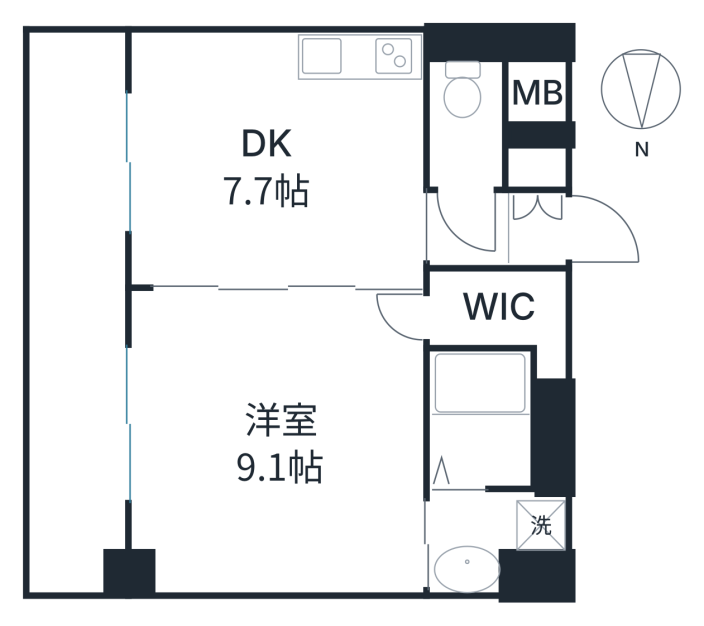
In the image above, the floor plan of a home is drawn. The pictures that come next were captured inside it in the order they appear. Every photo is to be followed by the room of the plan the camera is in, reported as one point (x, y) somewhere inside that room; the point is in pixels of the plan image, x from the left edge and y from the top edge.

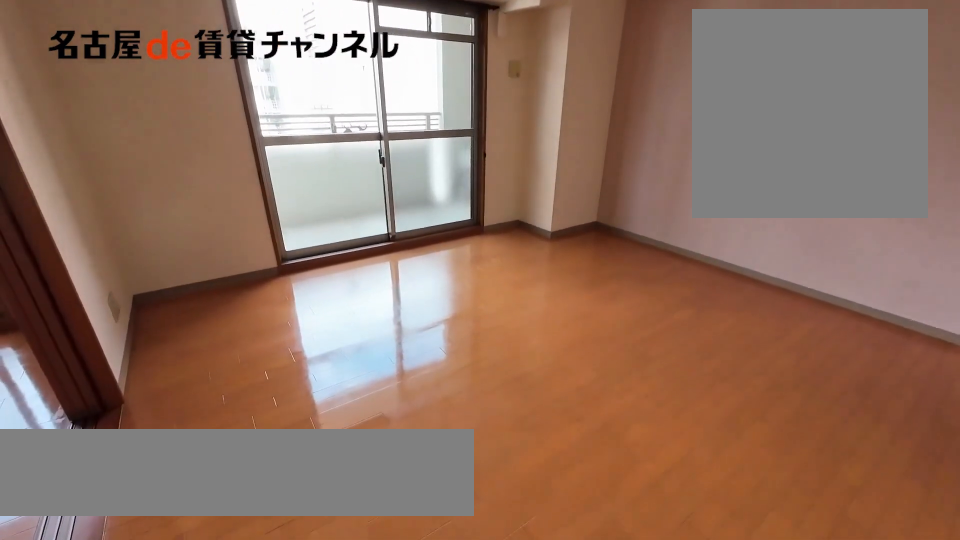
(273, 443)
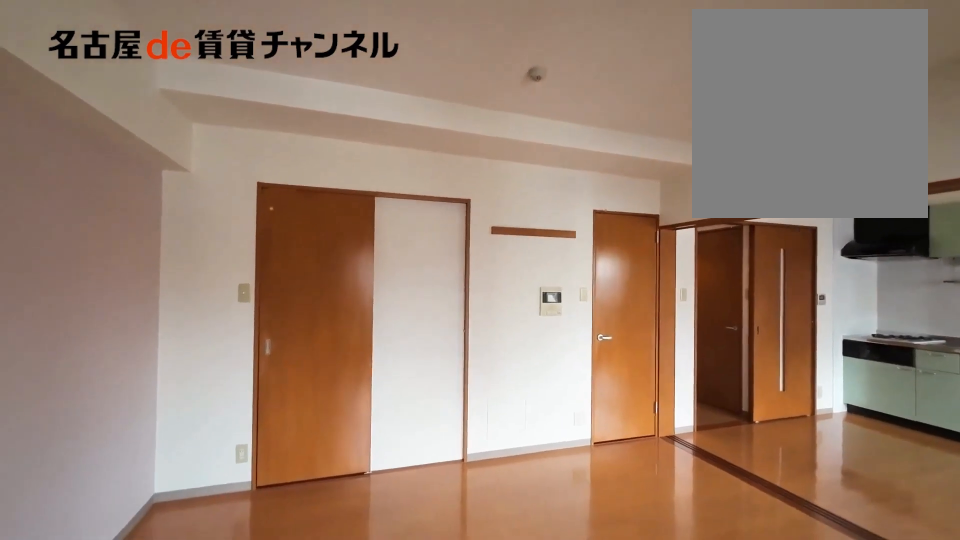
(273, 443)
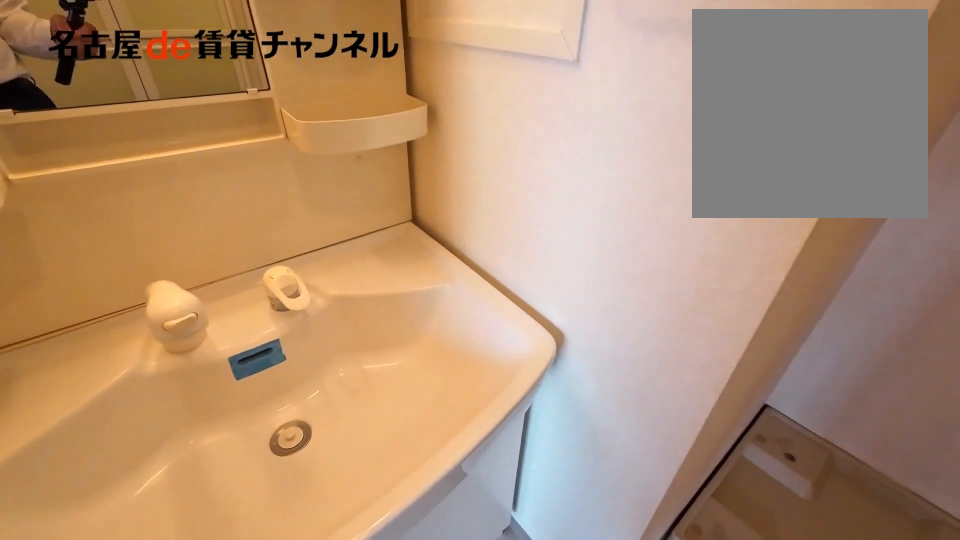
(493, 536)
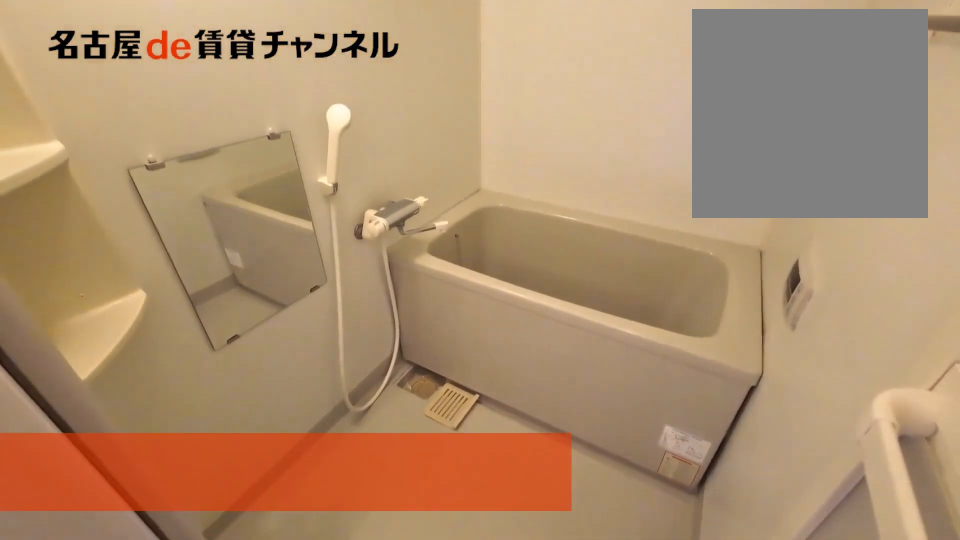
(481, 418)
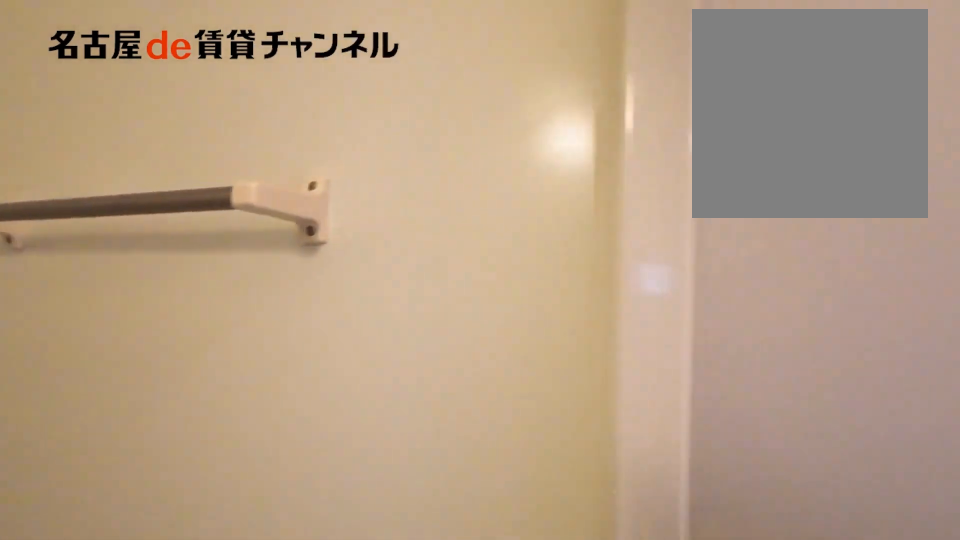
(481, 418)
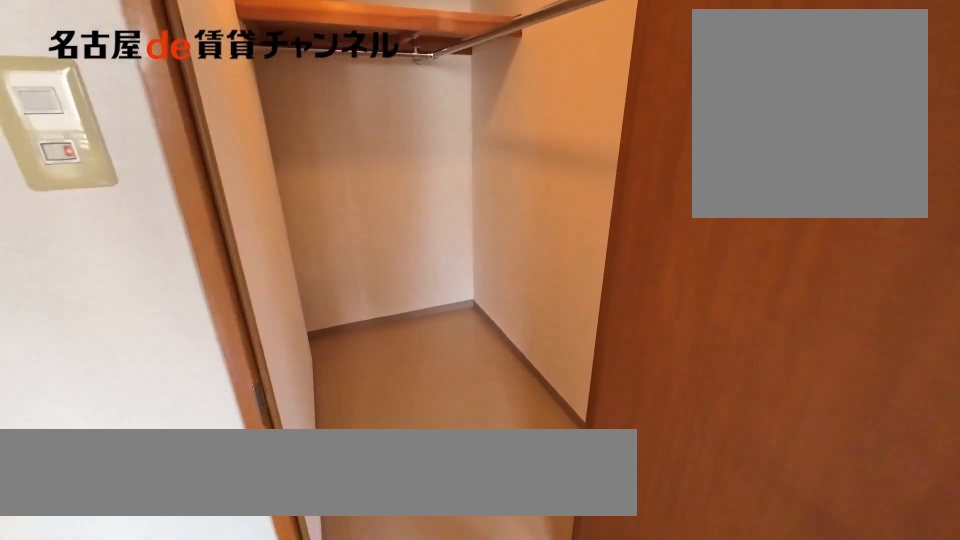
(507, 313)
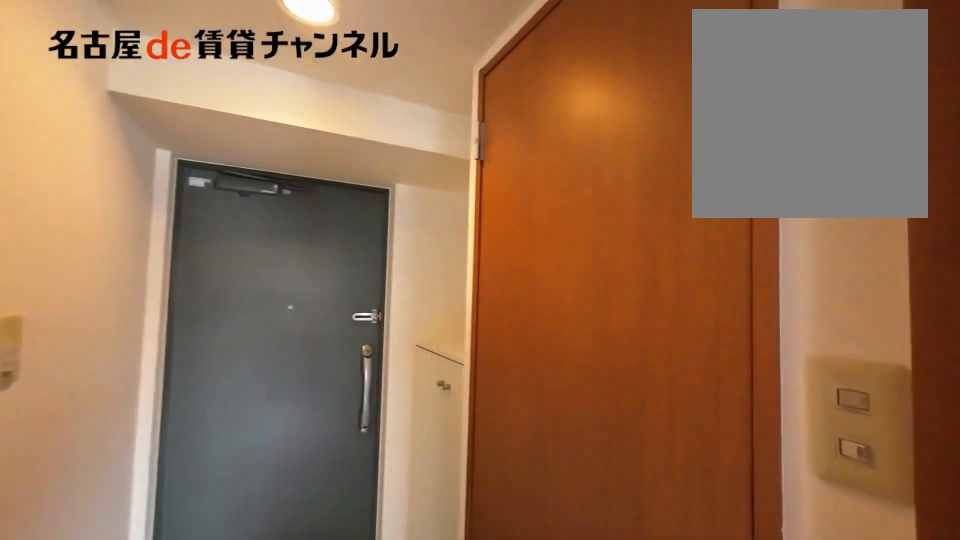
(468, 230)
